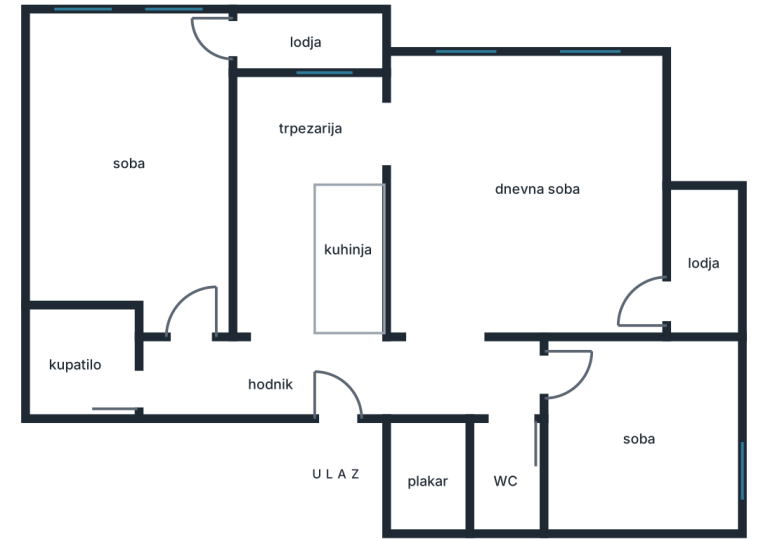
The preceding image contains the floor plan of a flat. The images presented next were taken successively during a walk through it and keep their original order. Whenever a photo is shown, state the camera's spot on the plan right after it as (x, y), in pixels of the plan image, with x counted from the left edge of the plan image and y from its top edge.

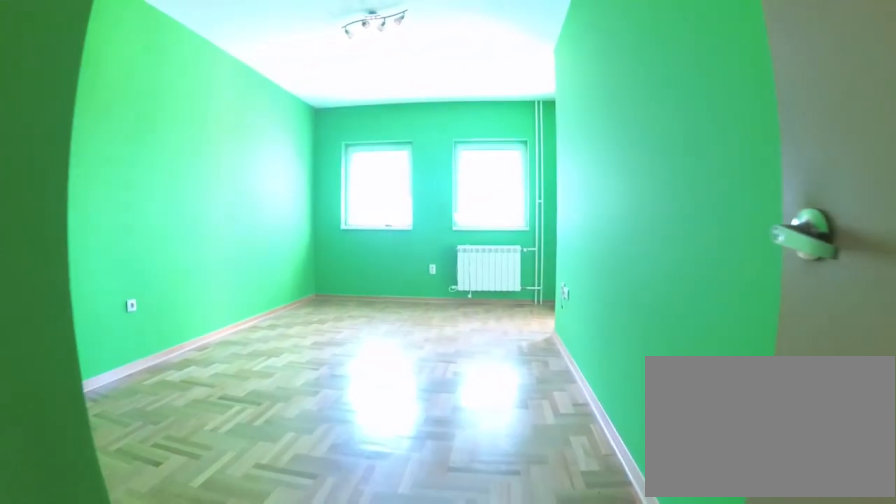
(195, 362)
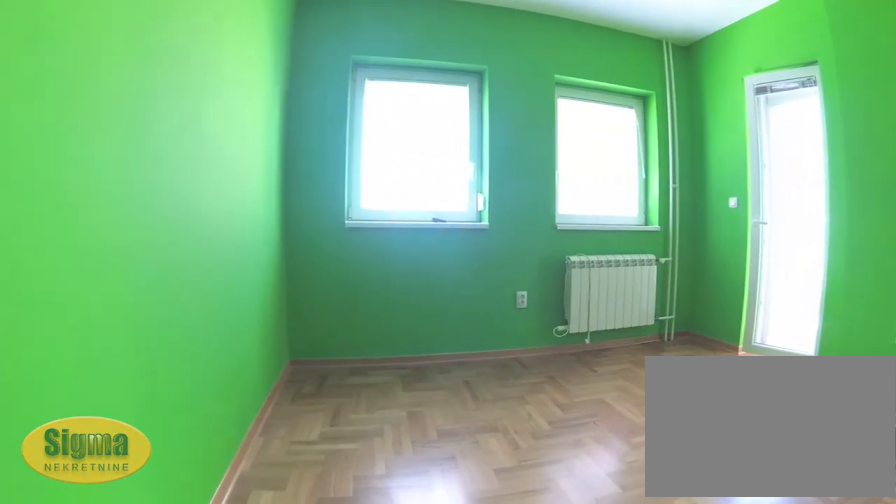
(84, 200)
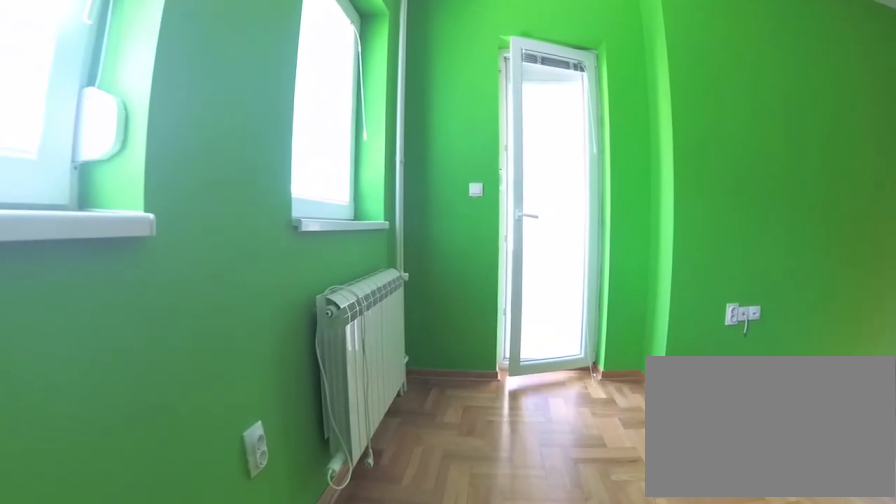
(72, 49)
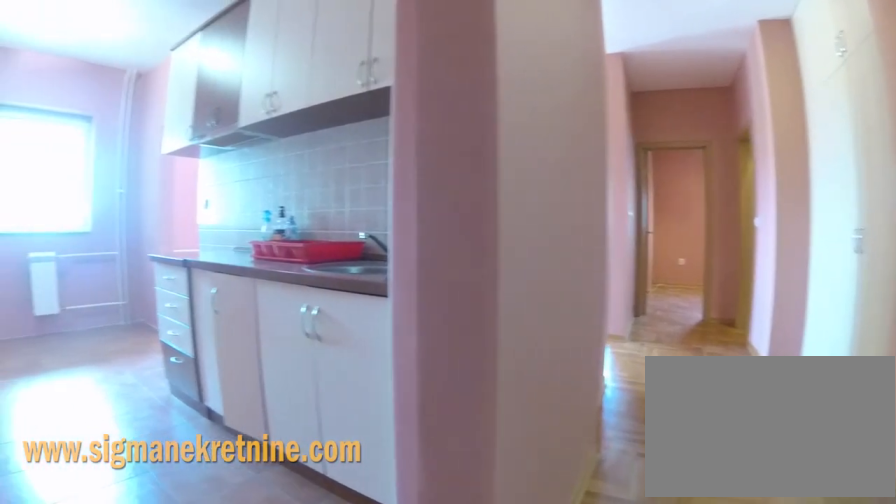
(267, 382)
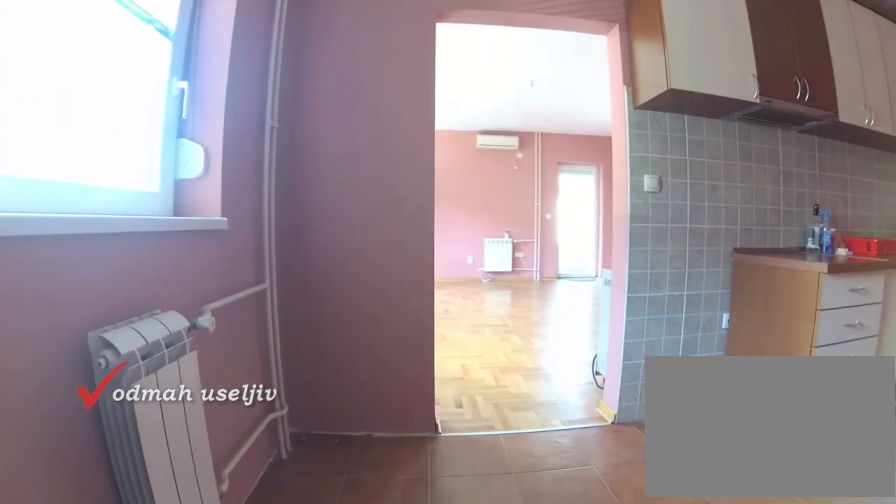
(256, 136)
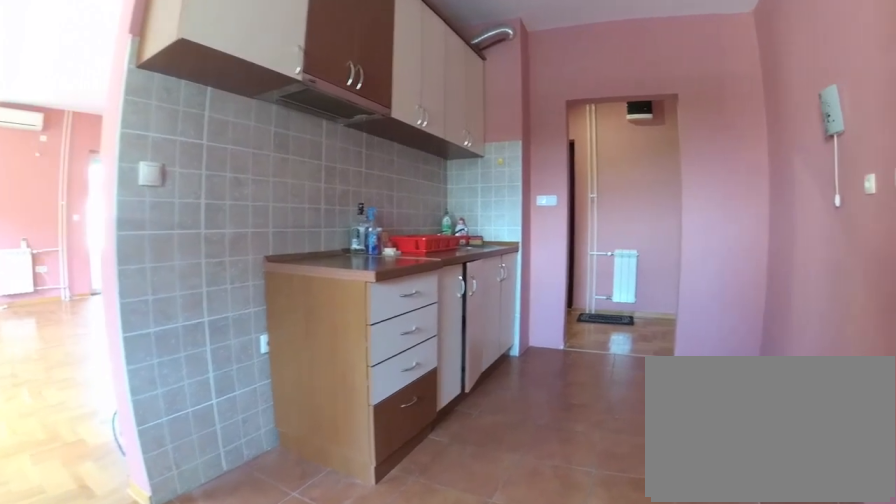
(270, 143)
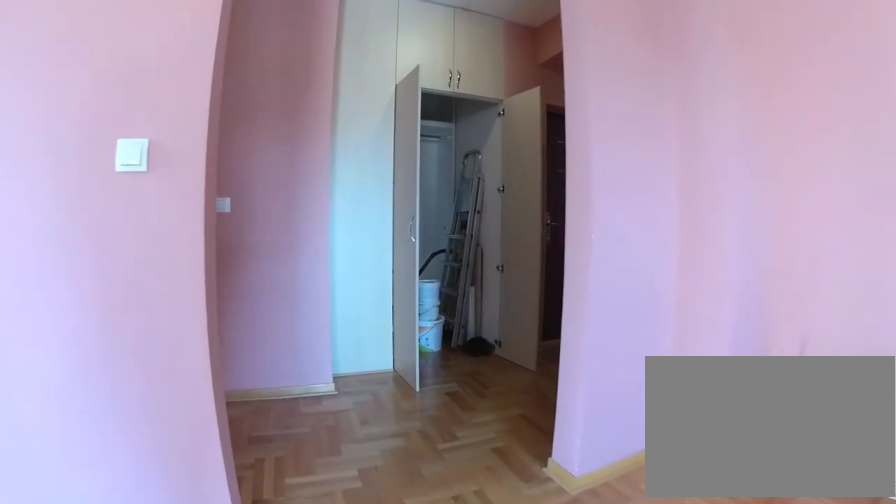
(458, 271)
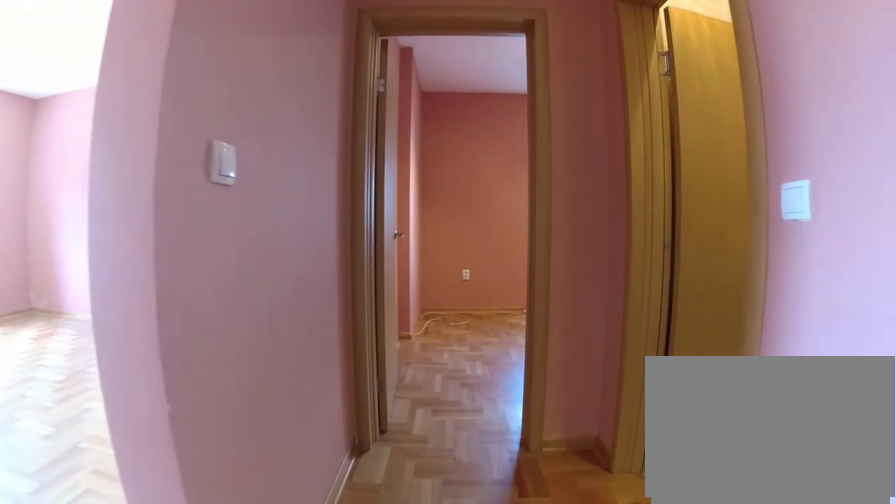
(435, 382)
